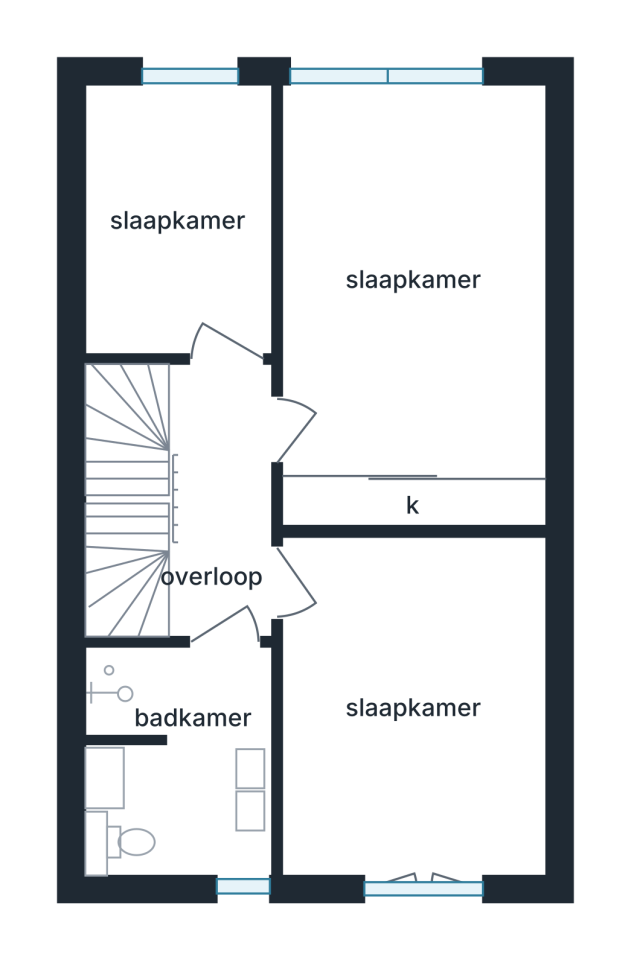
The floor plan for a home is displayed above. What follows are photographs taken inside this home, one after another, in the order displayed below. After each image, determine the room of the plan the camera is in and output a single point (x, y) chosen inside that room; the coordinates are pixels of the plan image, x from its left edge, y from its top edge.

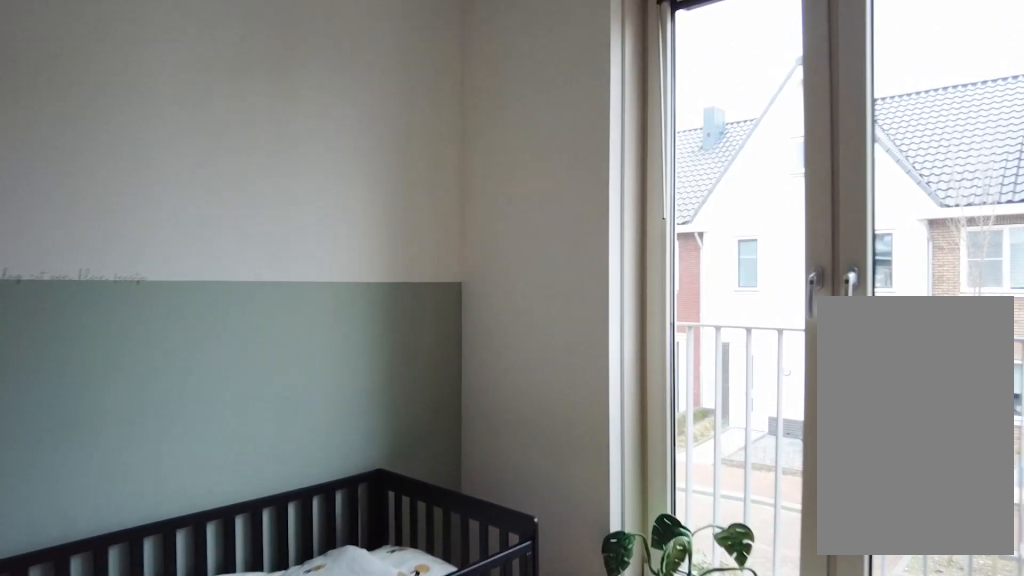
(415, 708)
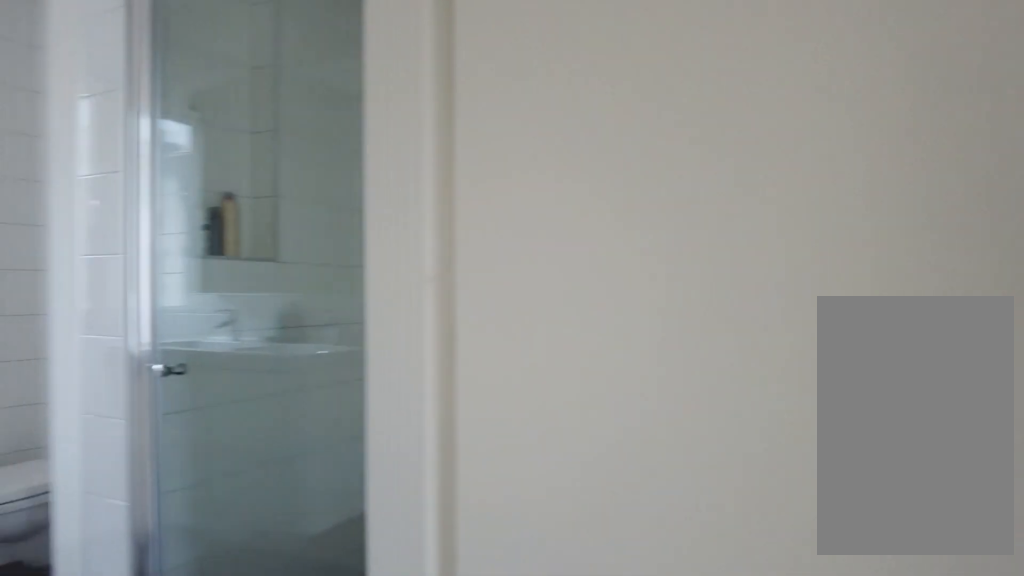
(221, 502)
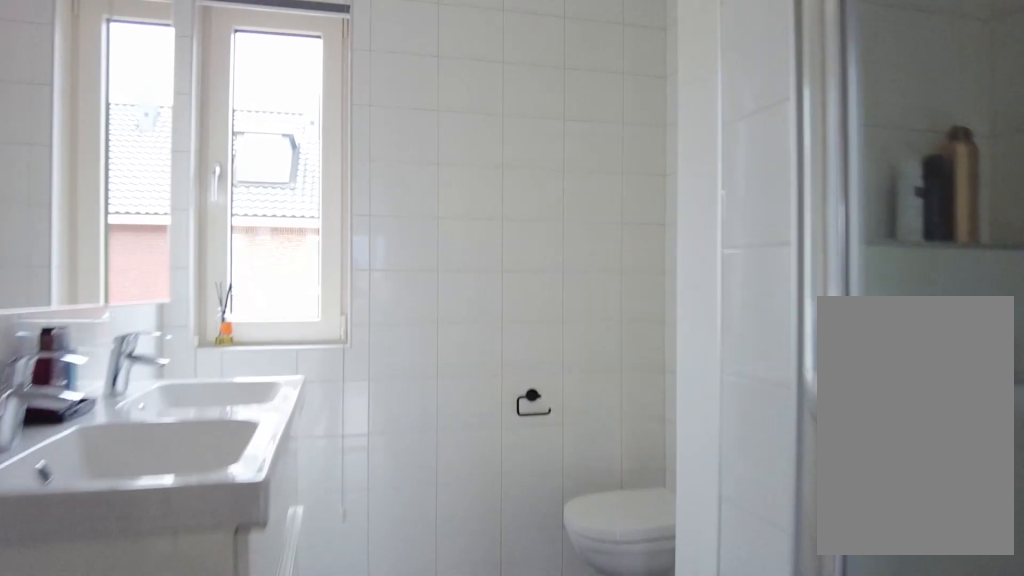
(179, 761)
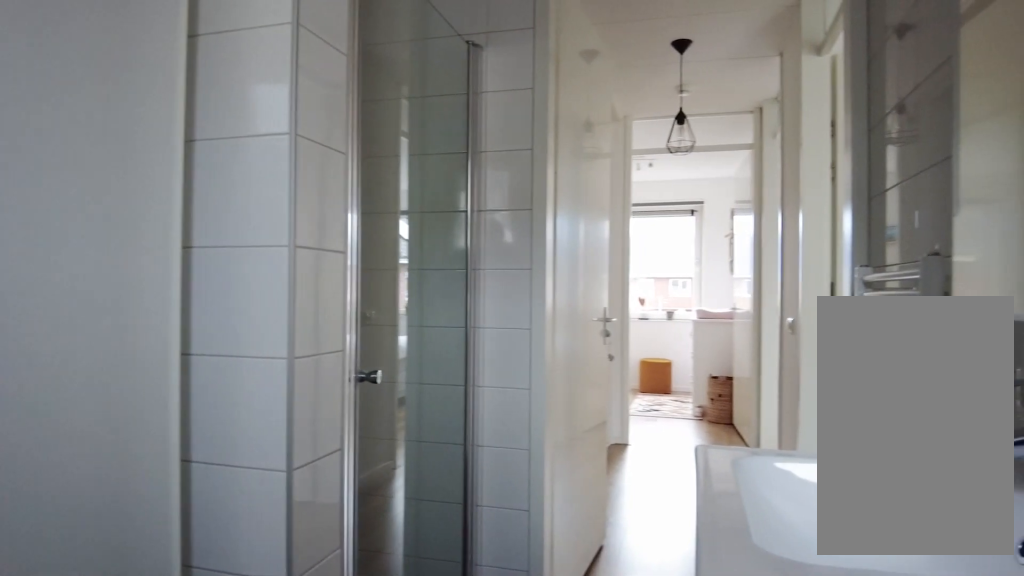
(179, 761)
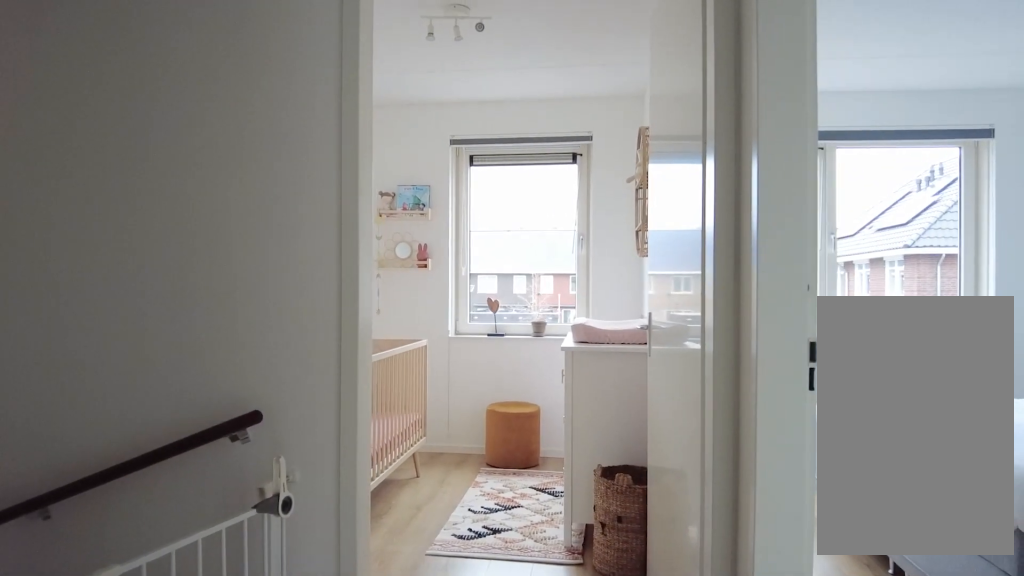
(219, 596)
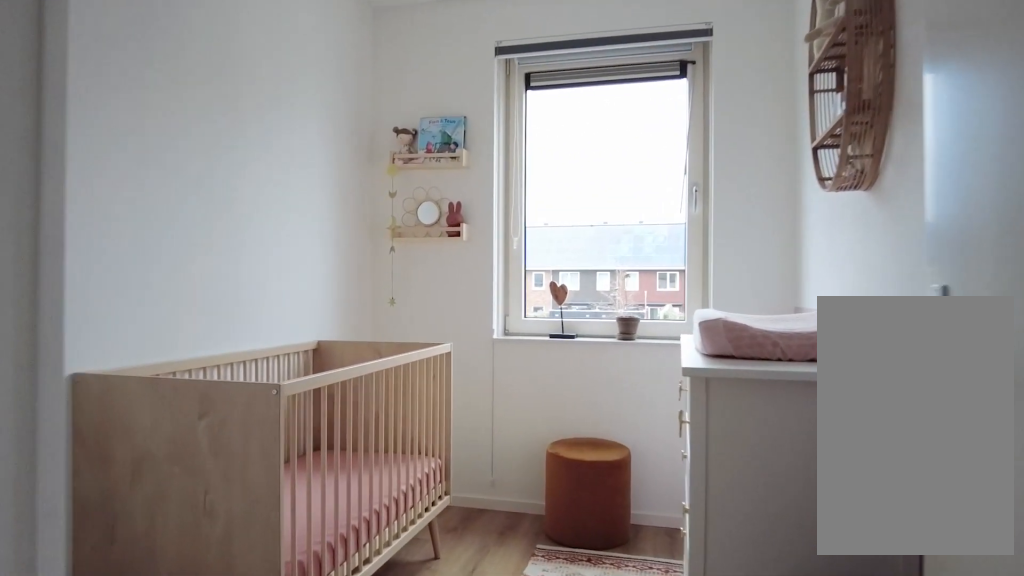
(178, 218)
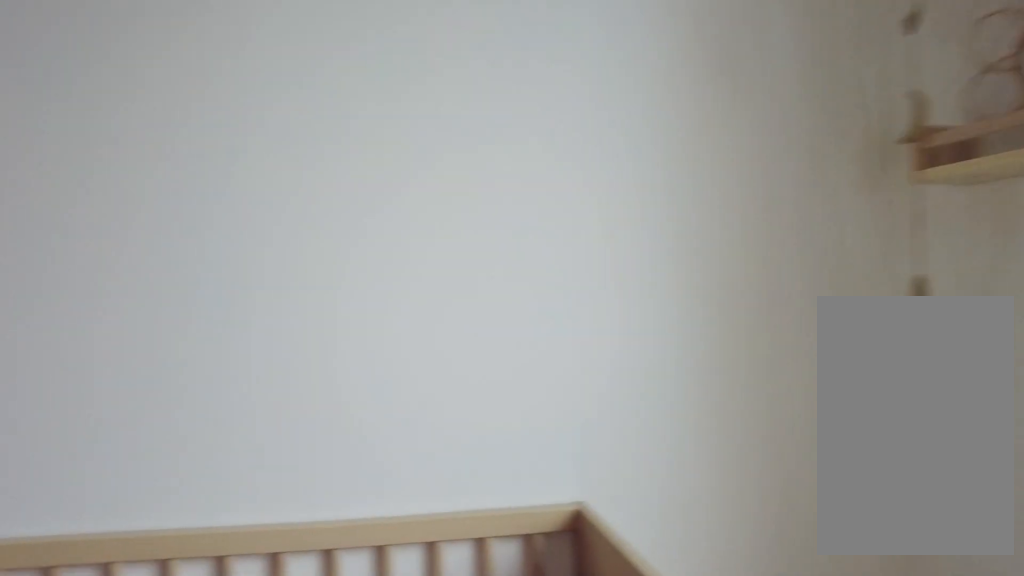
(178, 218)
